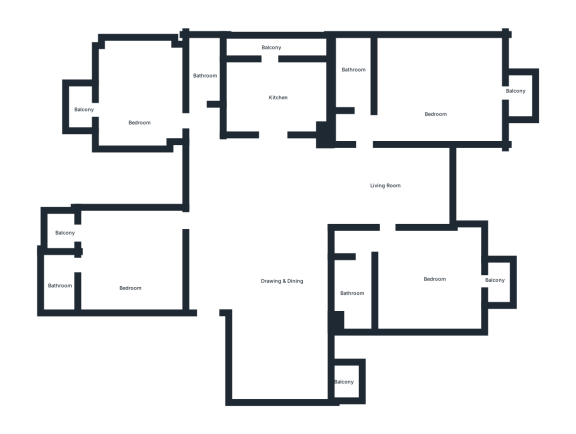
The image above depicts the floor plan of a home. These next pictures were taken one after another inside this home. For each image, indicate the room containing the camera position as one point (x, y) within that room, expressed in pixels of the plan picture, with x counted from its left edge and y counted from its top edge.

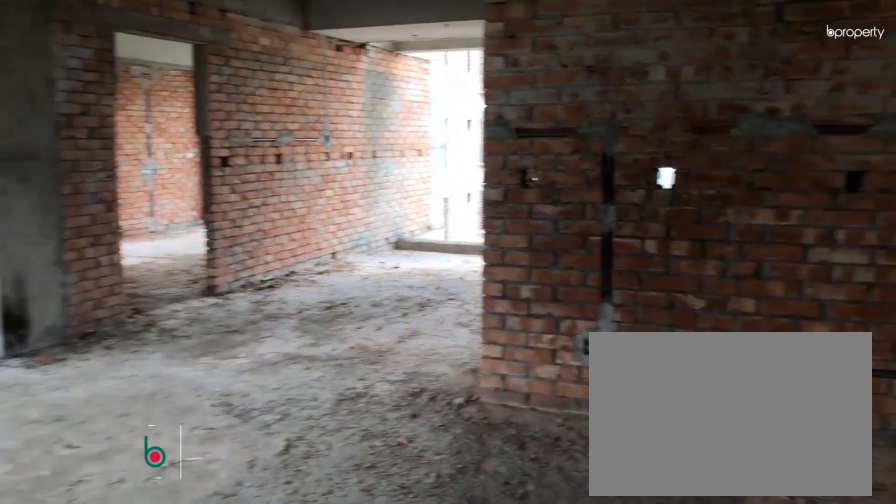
(270, 278)
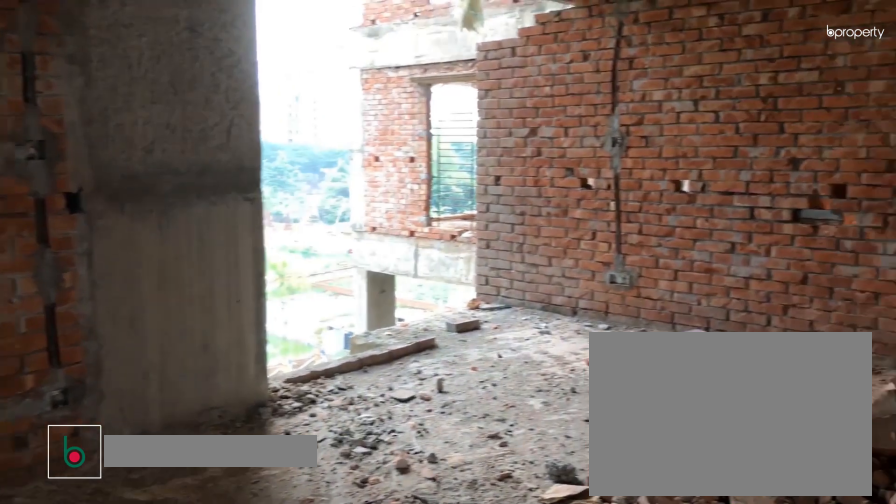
(270, 278)
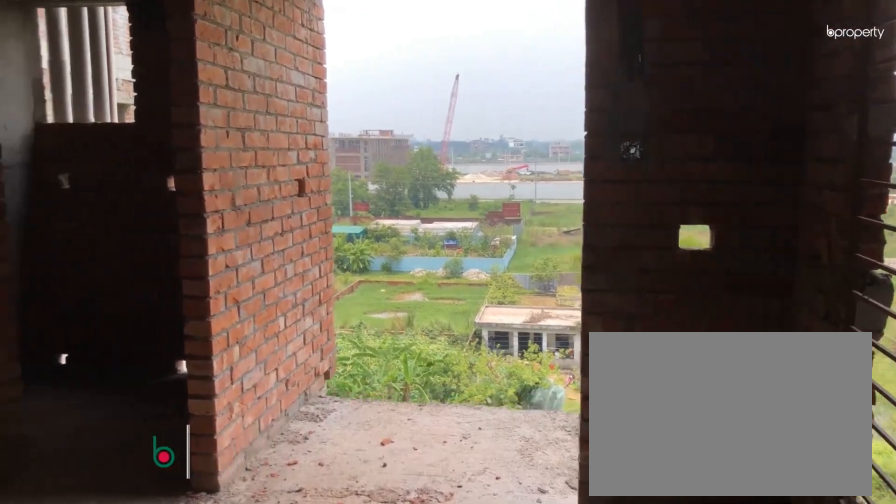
(131, 267)
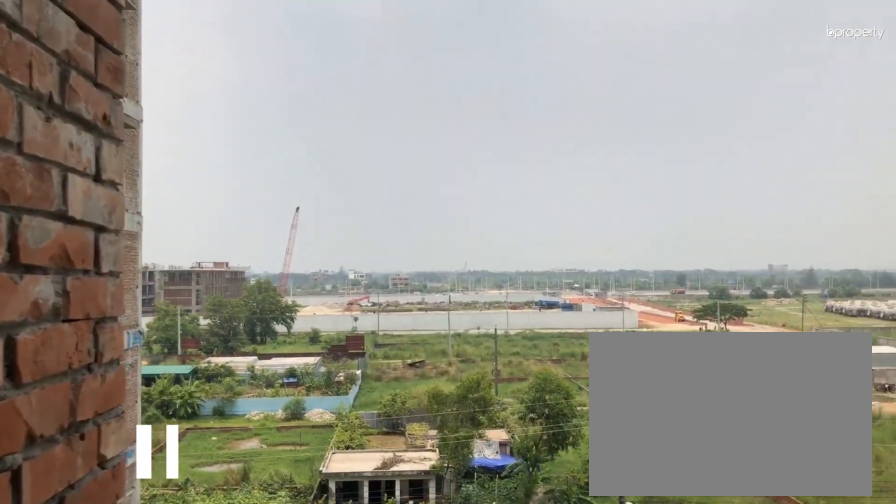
(59, 230)
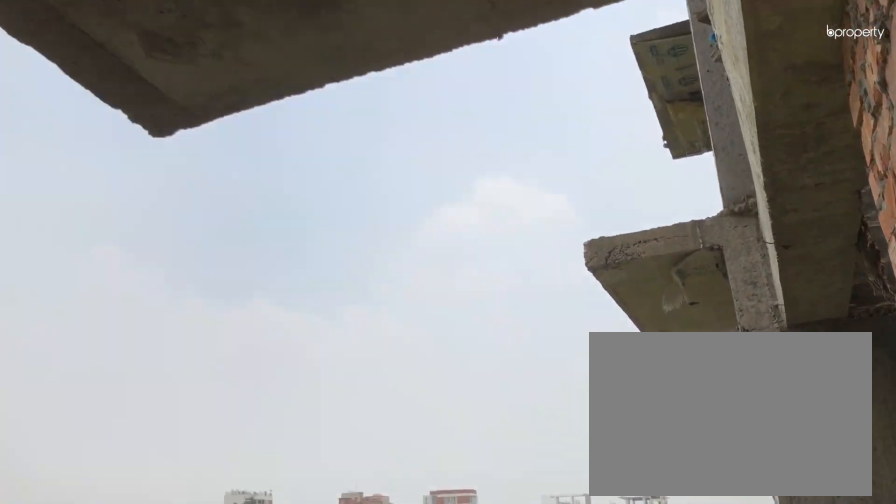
(59, 230)
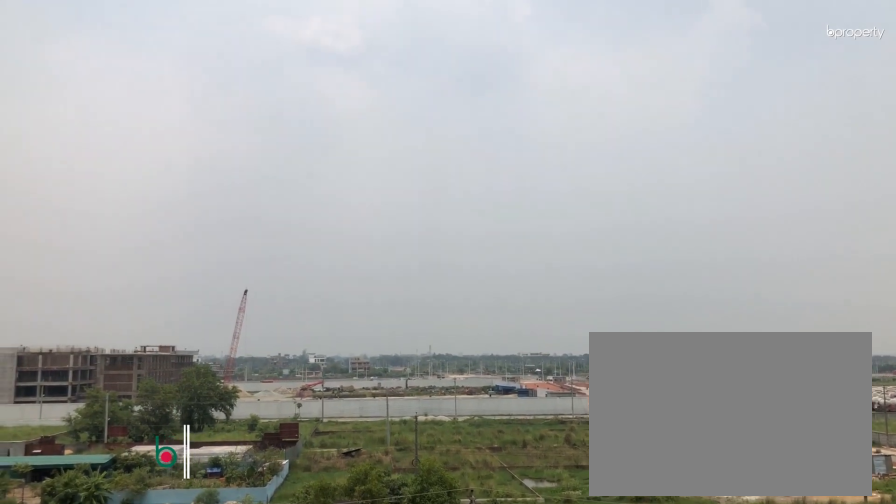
(82, 108)
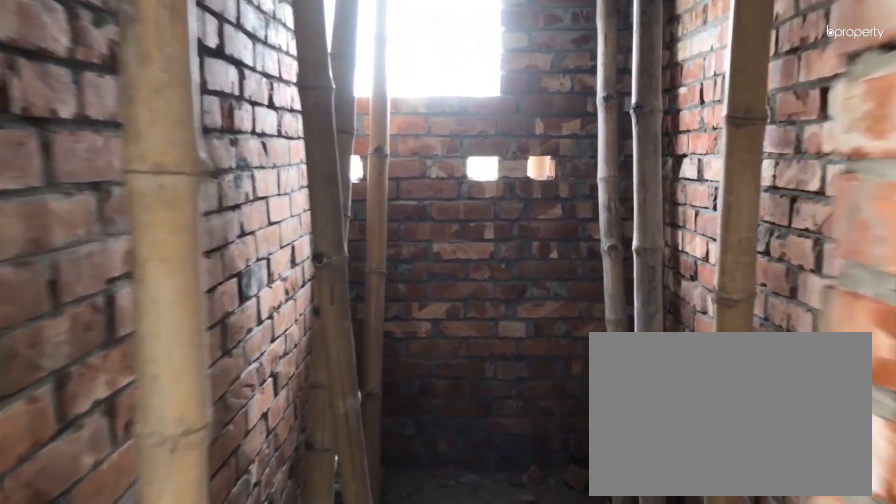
(203, 56)
